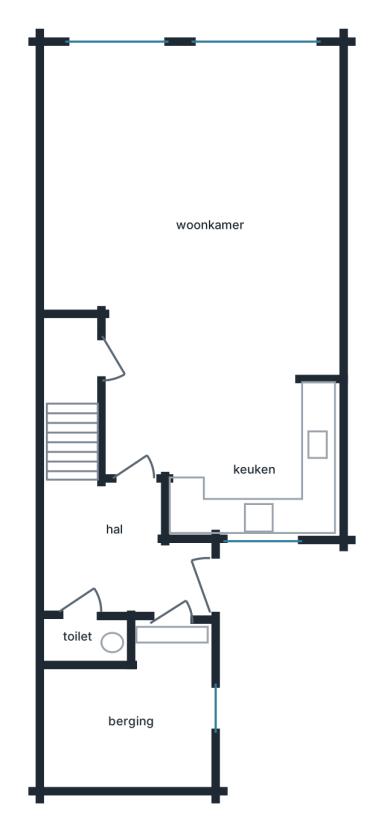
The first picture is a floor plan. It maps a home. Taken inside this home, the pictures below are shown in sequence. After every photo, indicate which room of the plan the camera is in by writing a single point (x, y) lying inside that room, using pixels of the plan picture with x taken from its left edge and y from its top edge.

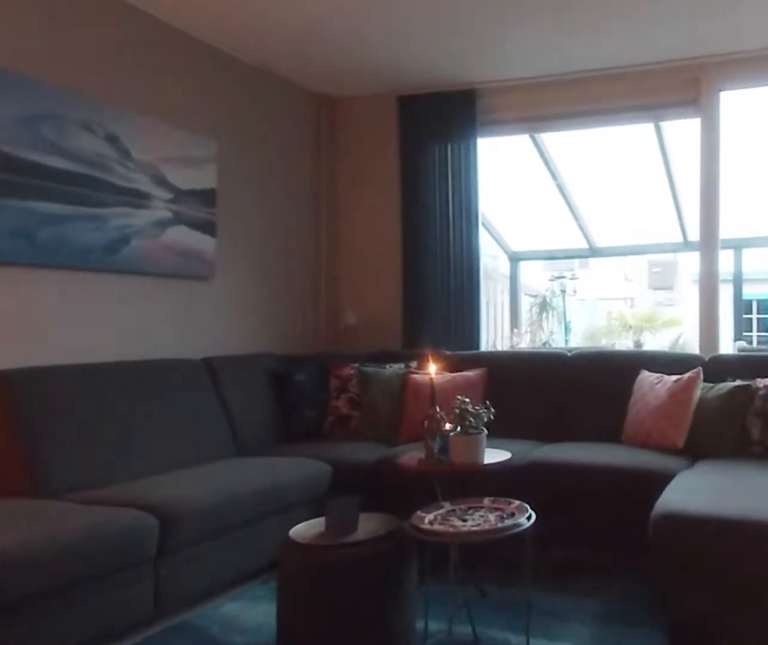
(136, 159)
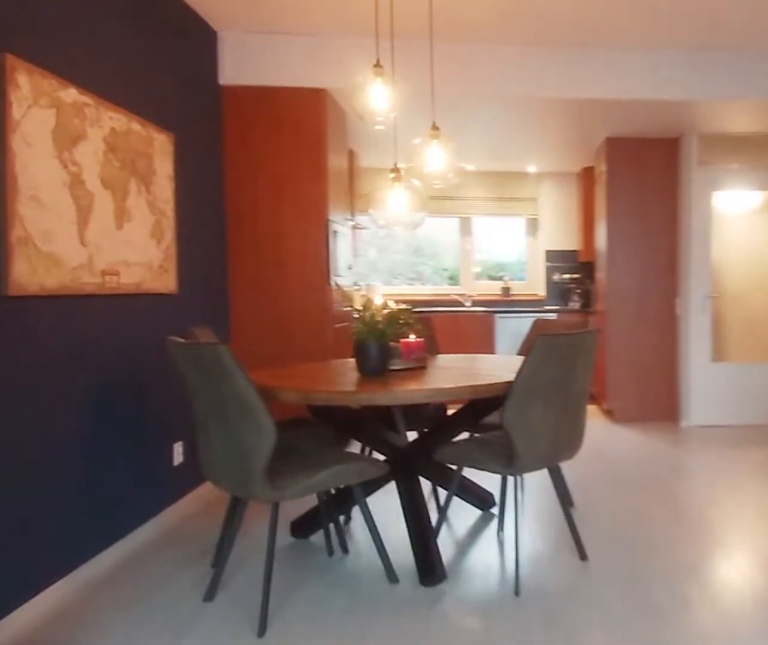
(136, 159)
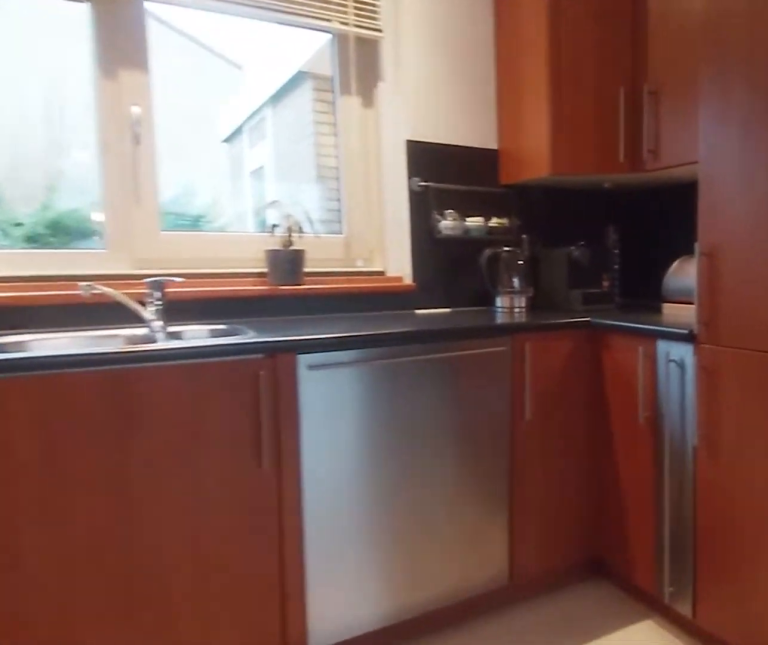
(256, 473)
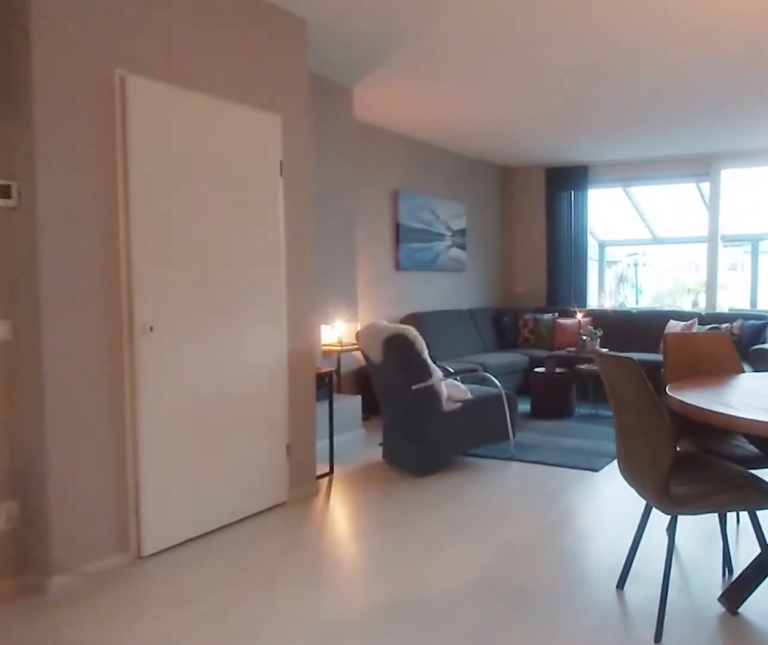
(133, 165)
